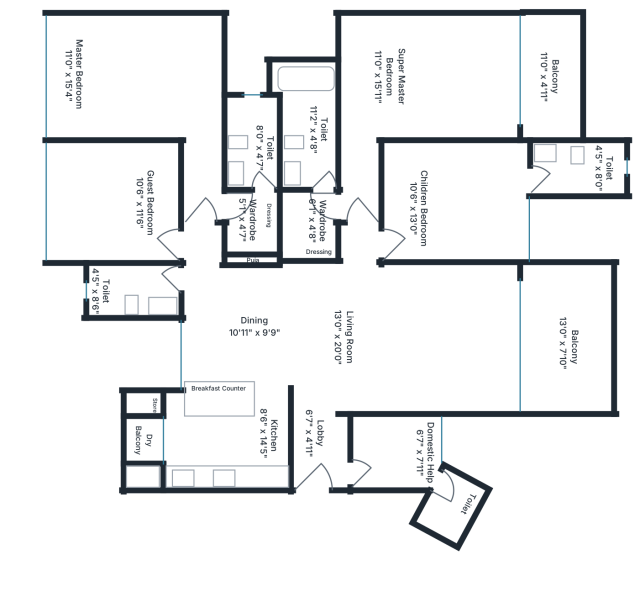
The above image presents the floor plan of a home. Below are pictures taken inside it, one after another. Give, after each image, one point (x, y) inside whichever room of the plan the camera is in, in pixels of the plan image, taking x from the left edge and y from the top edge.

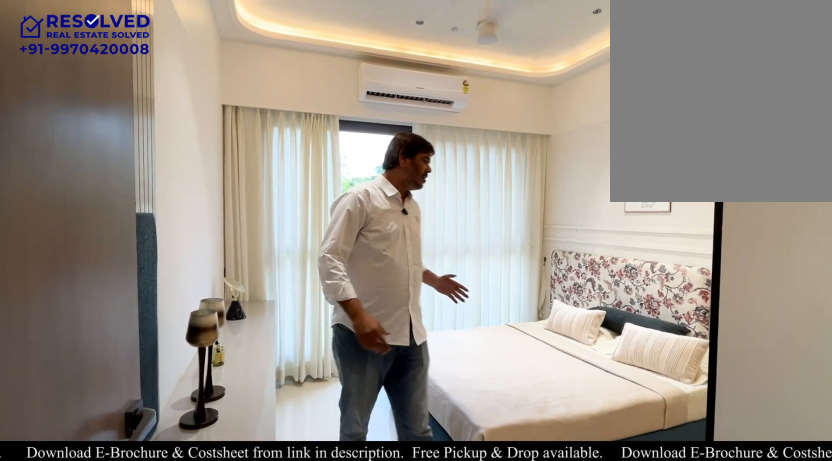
(116, 201)
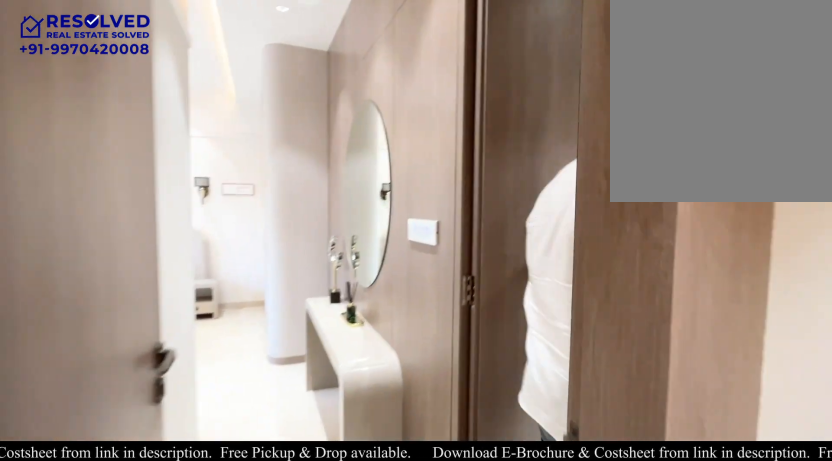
(252, 223)
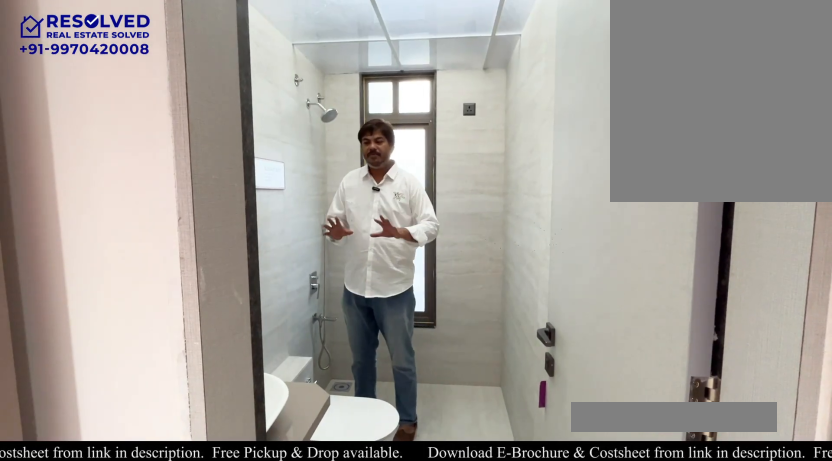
(252, 143)
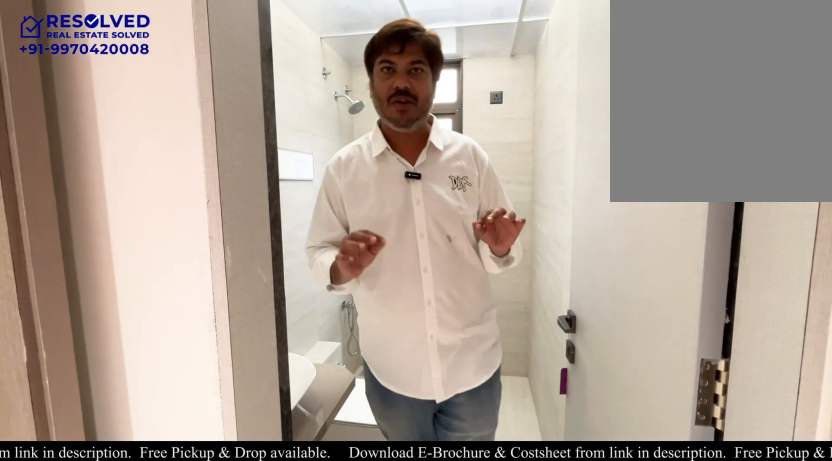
(252, 143)
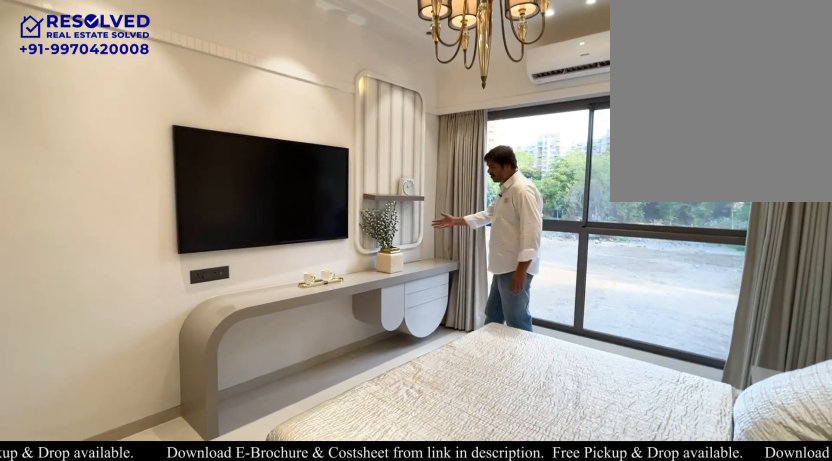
(146, 90)
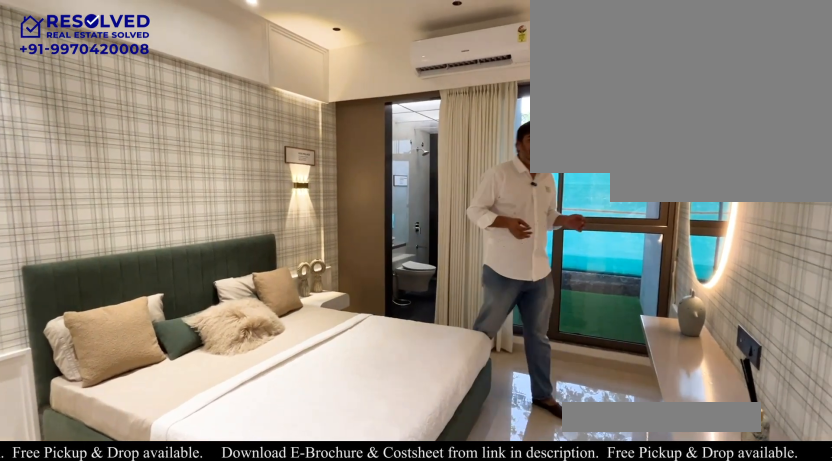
(456, 201)
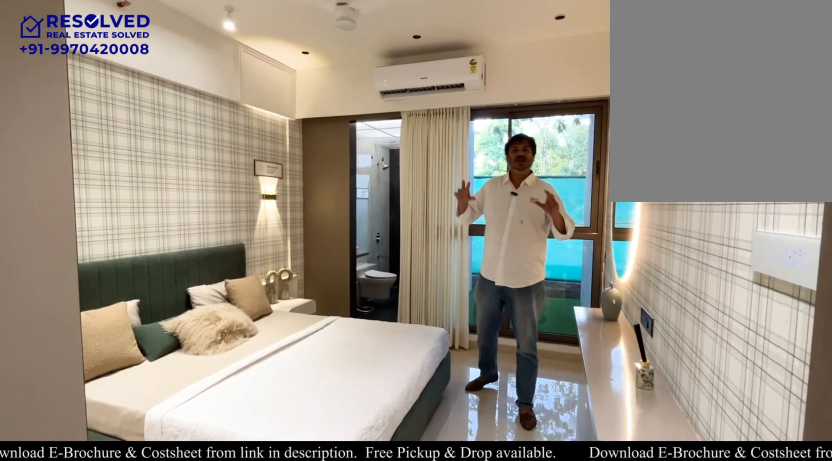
(456, 201)
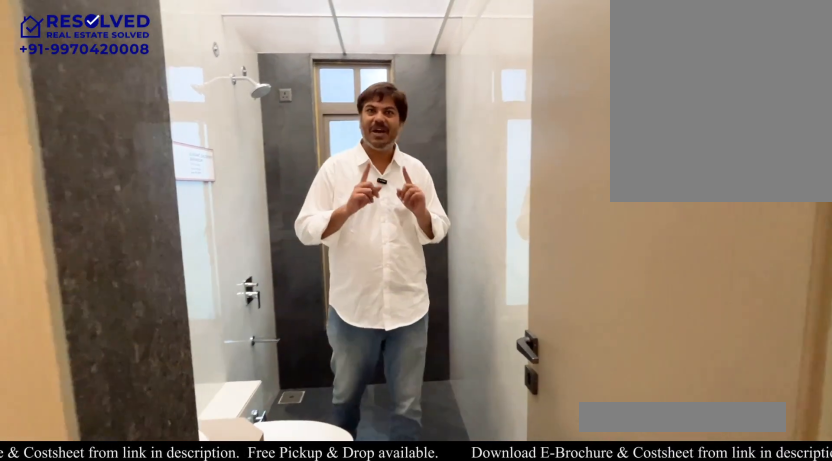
(575, 167)
